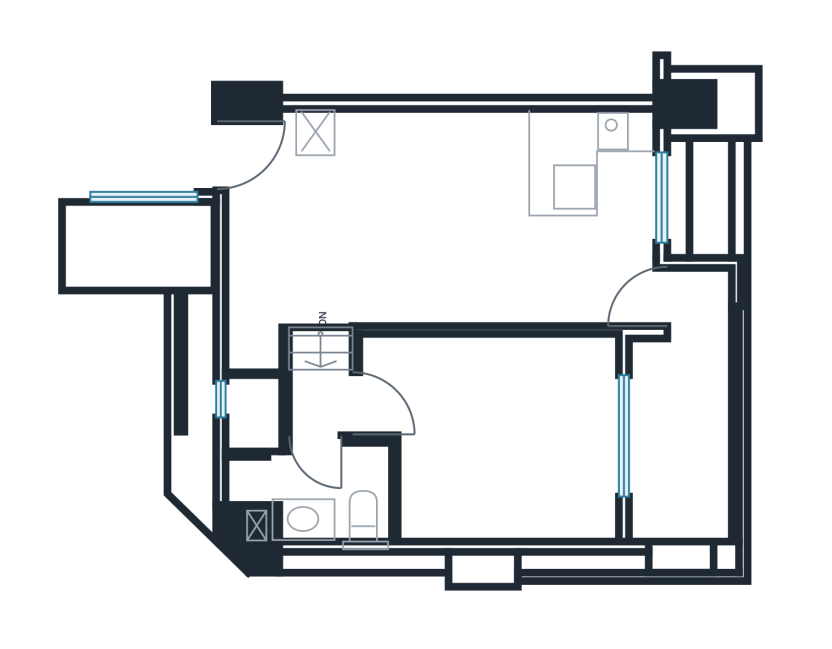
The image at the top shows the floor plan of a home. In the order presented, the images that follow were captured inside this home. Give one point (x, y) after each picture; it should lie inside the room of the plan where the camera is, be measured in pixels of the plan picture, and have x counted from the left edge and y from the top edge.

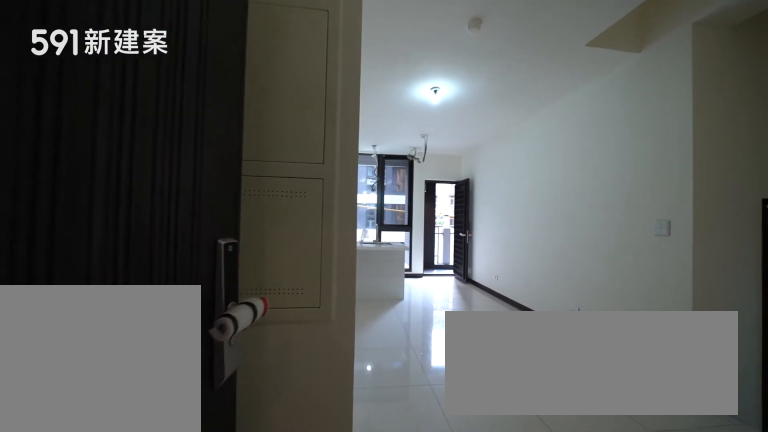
(256, 160)
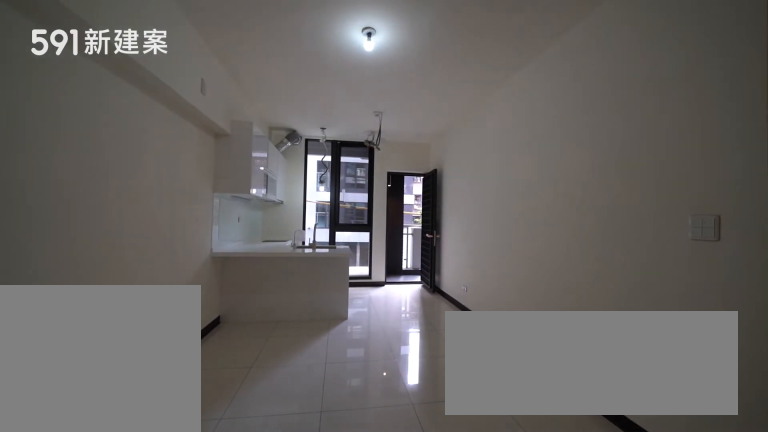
(381, 231)
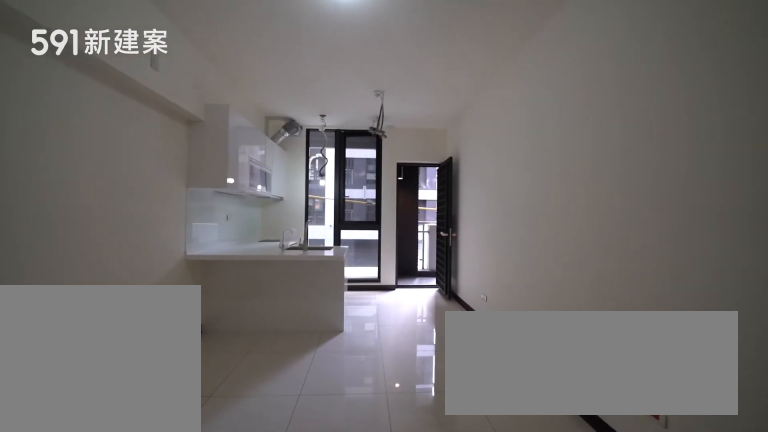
(381, 231)
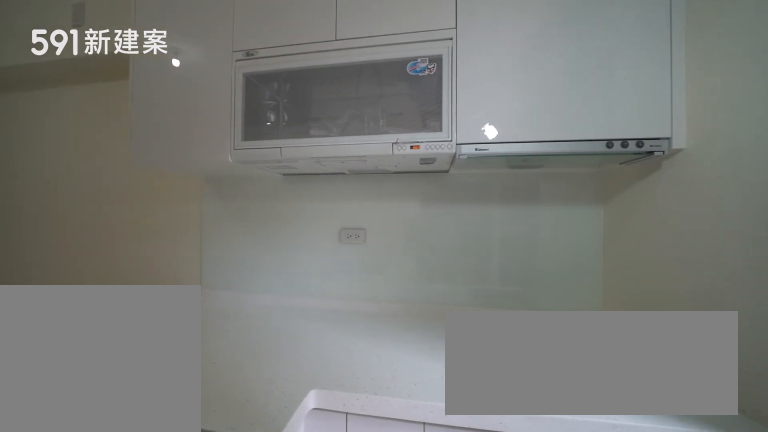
(585, 187)
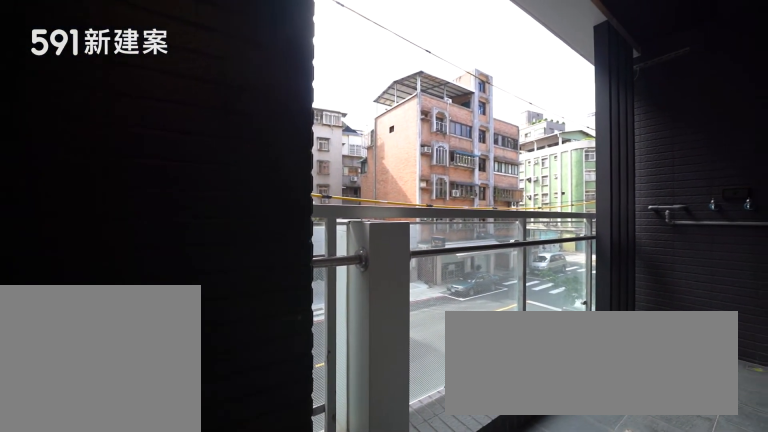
(683, 418)
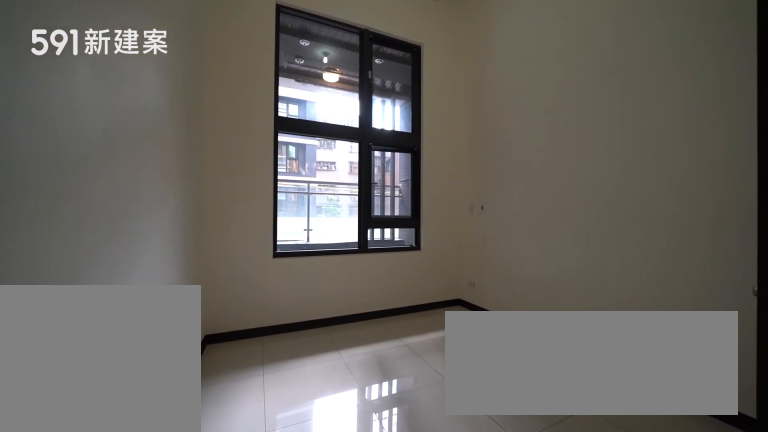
(499, 436)
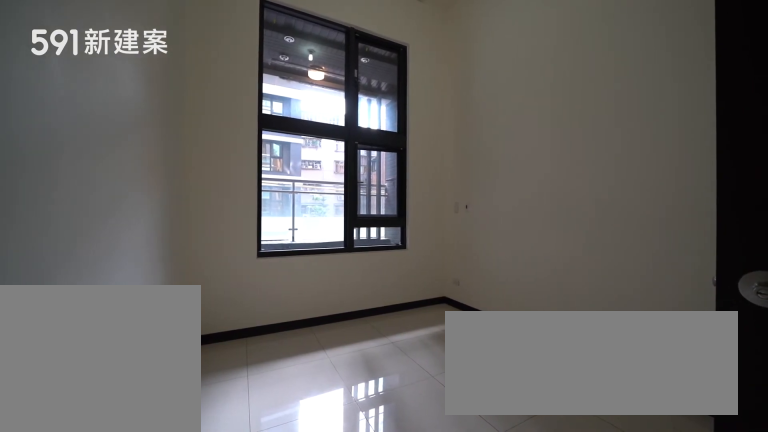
(499, 436)
